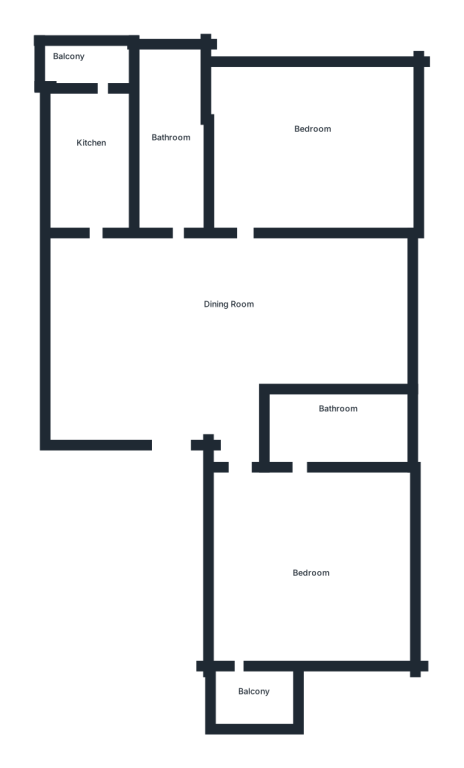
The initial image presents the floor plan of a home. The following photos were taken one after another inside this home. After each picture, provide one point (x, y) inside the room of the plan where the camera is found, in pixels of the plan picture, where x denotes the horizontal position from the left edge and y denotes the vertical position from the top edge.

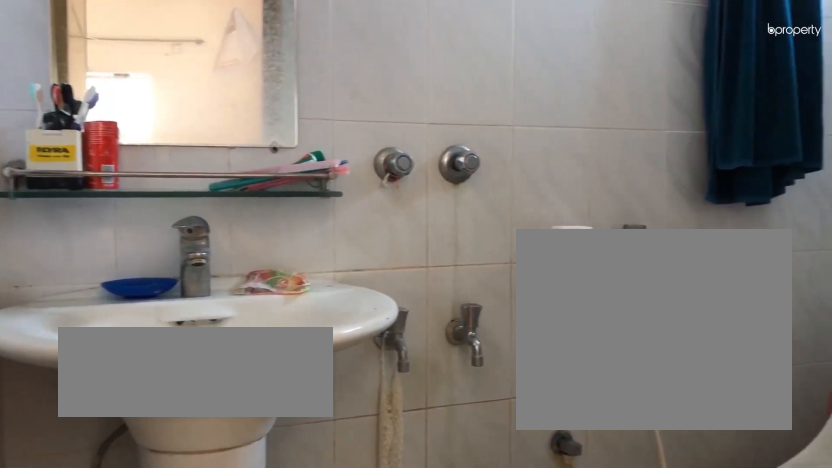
(335, 429)
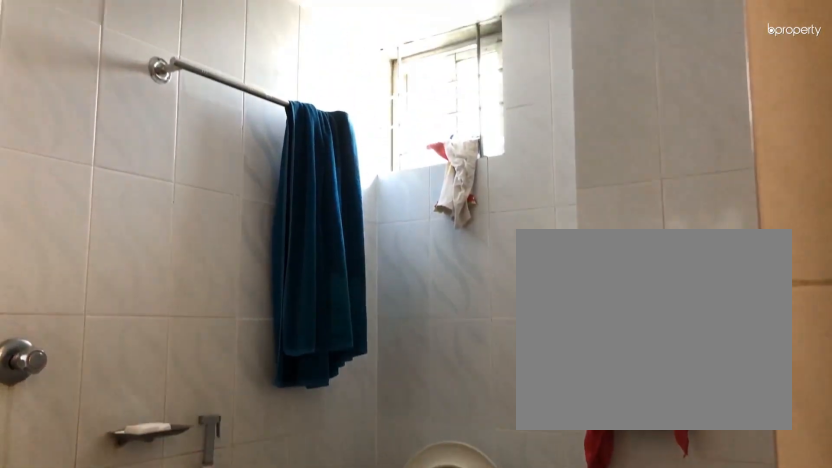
(335, 429)
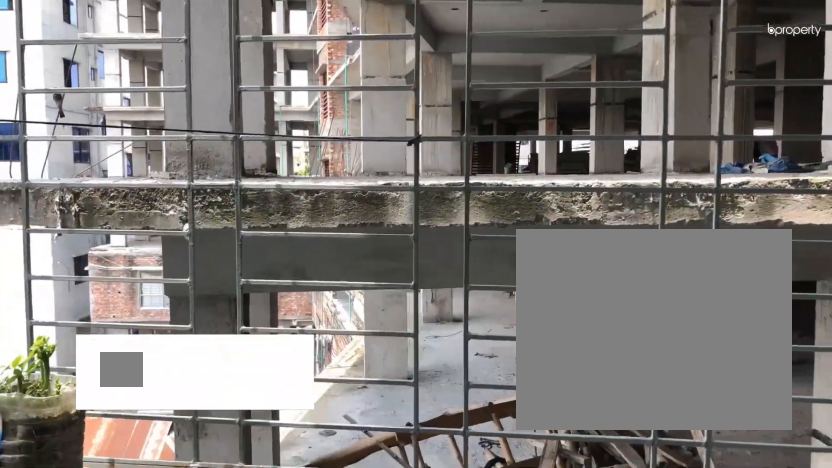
(262, 689)
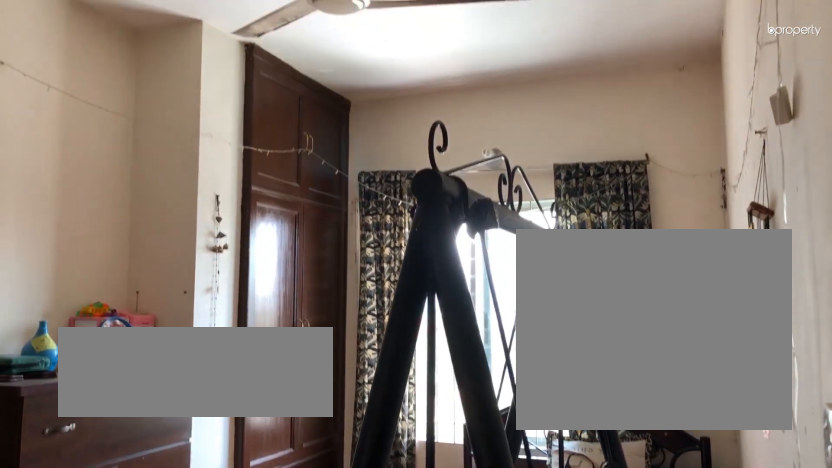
(323, 132)
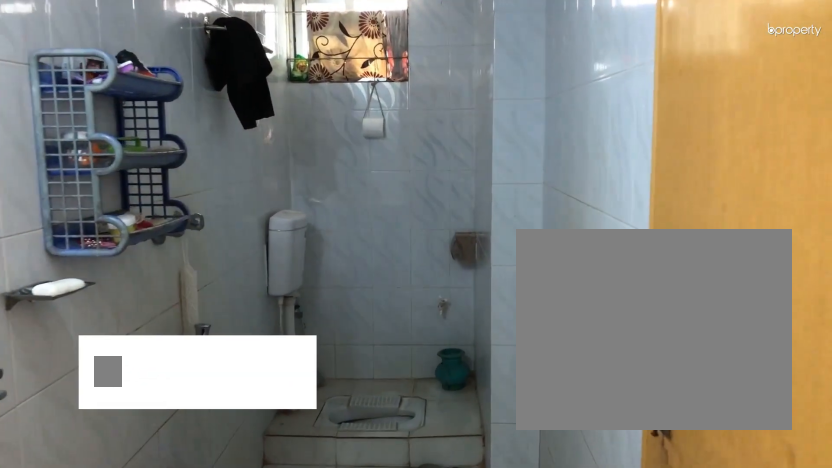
(171, 128)
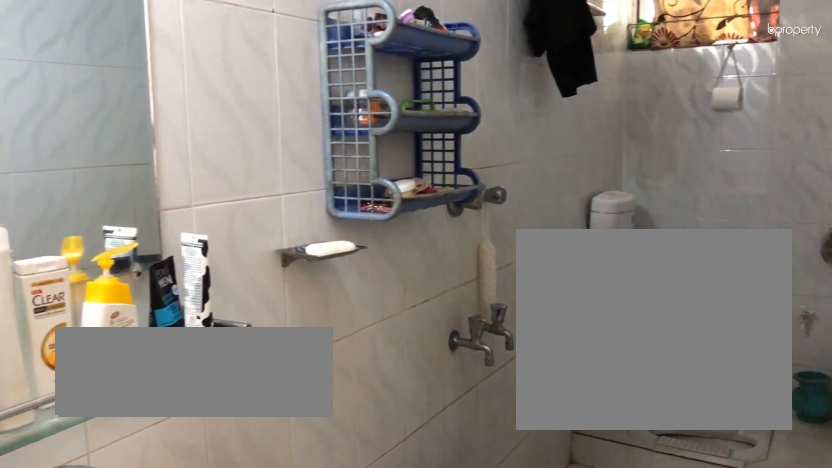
(171, 128)
